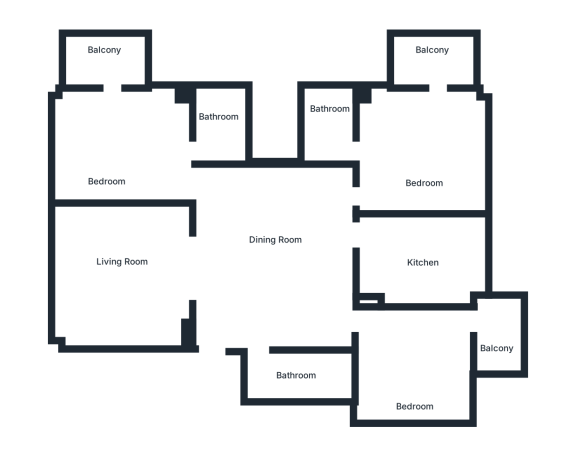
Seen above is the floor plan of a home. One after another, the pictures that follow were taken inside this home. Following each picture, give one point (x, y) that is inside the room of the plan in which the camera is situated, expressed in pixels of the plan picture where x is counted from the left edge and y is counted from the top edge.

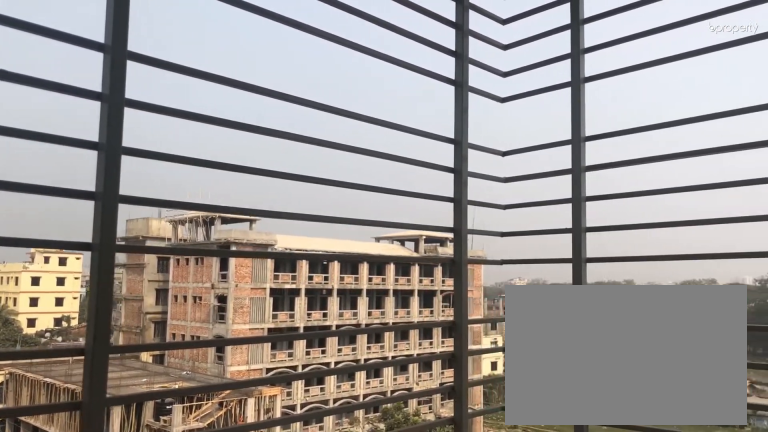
(433, 66)
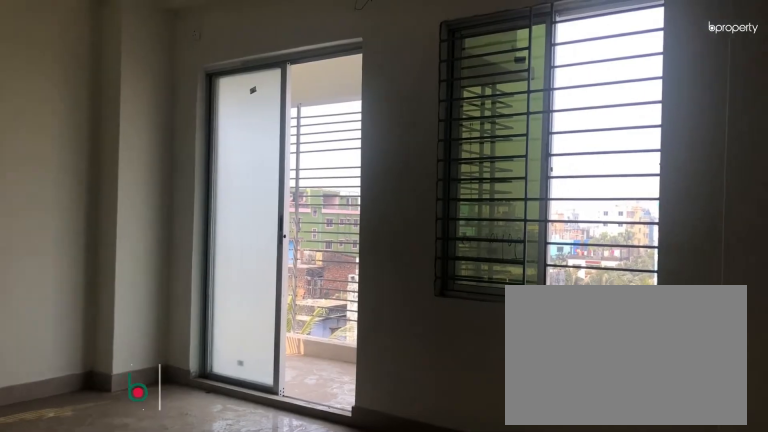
(110, 164)
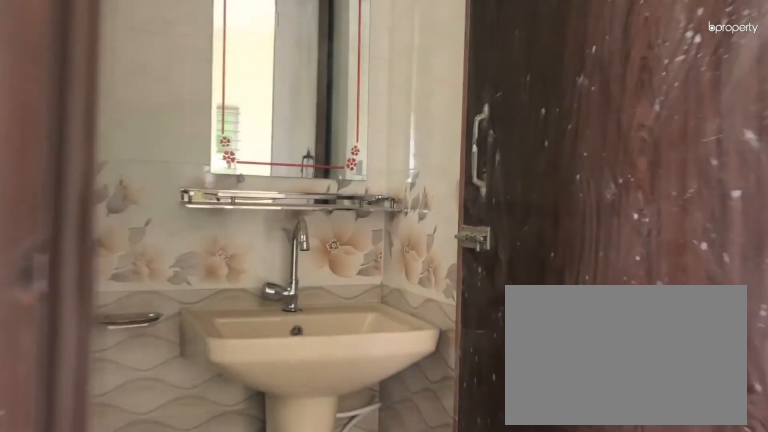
(215, 125)
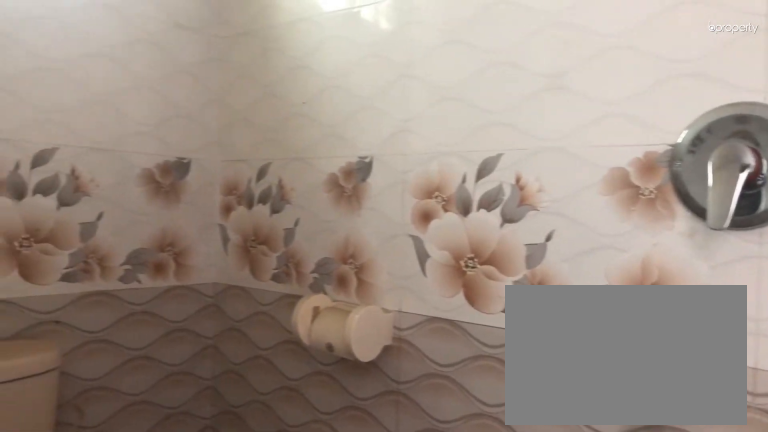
(215, 125)
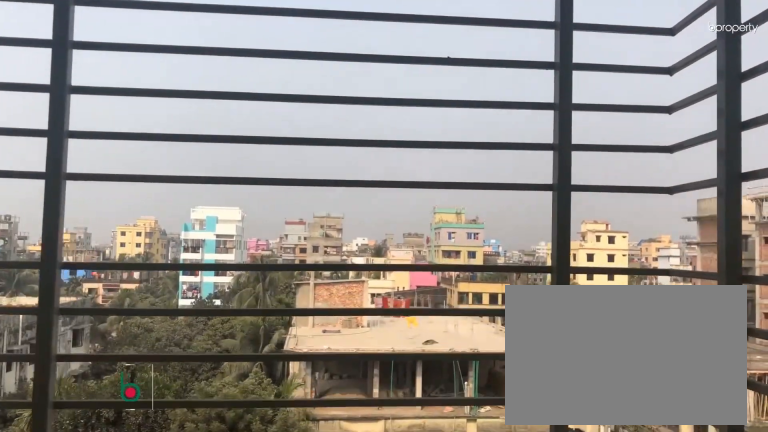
(109, 52)
